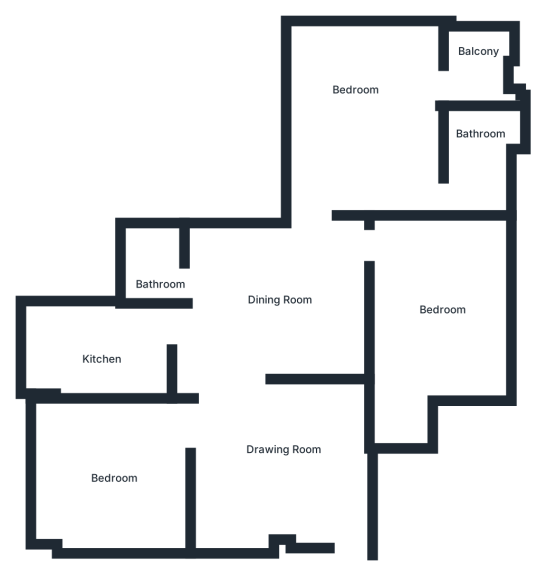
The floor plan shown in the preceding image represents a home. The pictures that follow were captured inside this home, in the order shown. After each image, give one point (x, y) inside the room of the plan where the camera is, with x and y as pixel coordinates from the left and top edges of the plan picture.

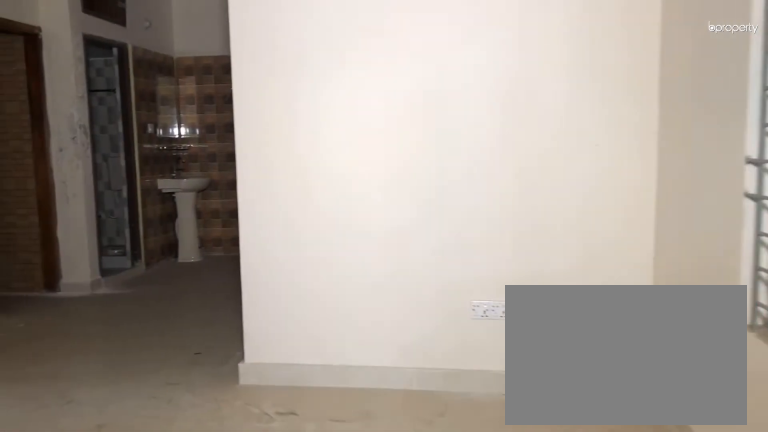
(336, 488)
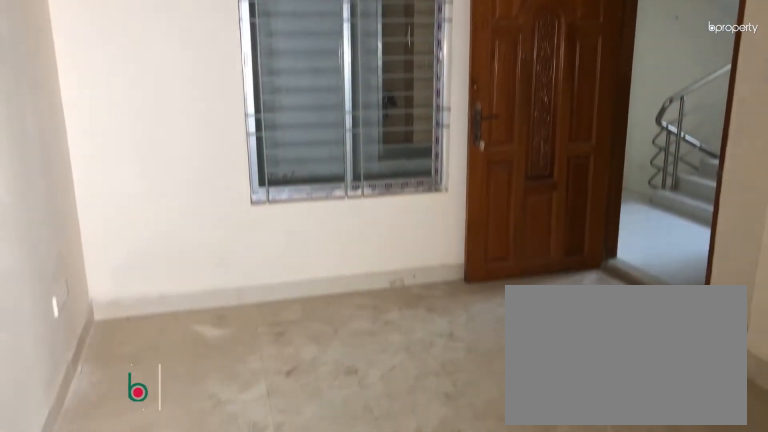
(256, 451)
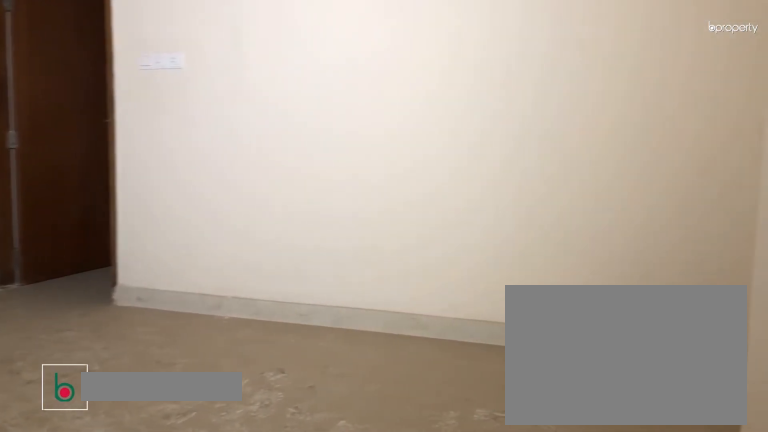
(282, 304)
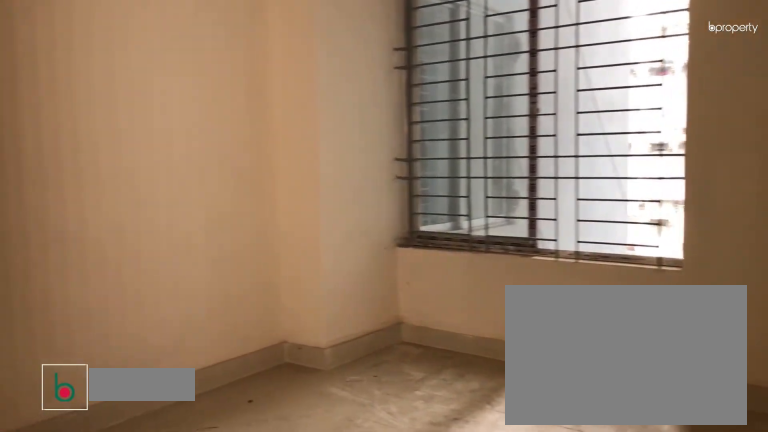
(112, 473)
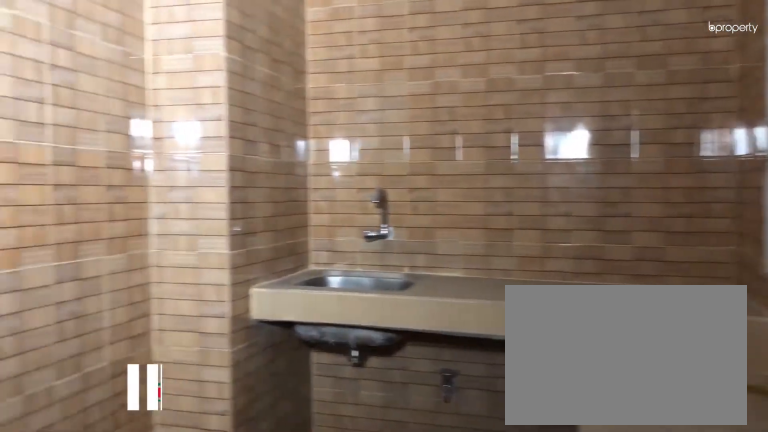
(100, 353)
